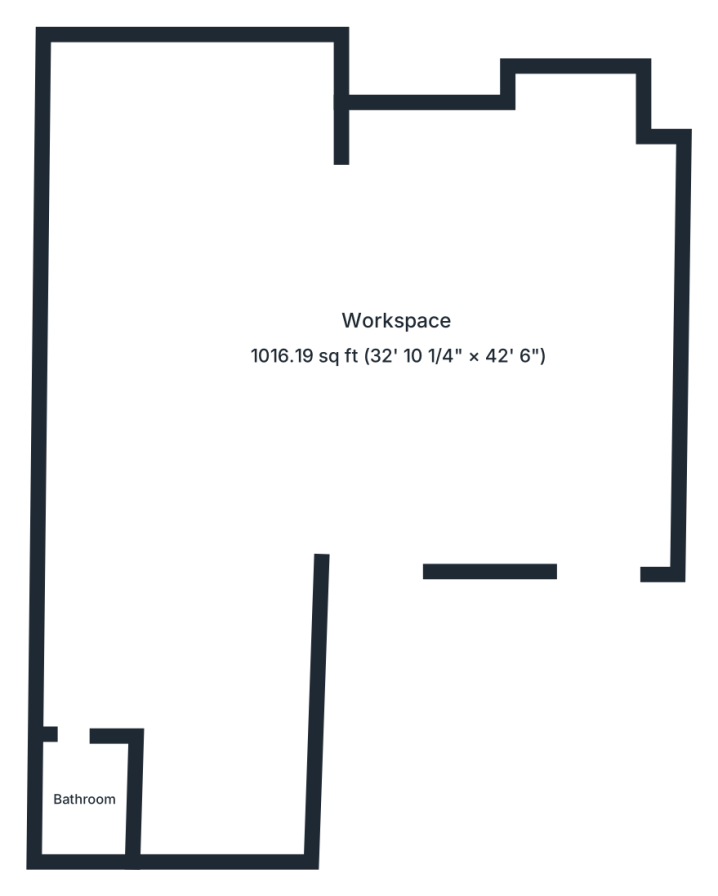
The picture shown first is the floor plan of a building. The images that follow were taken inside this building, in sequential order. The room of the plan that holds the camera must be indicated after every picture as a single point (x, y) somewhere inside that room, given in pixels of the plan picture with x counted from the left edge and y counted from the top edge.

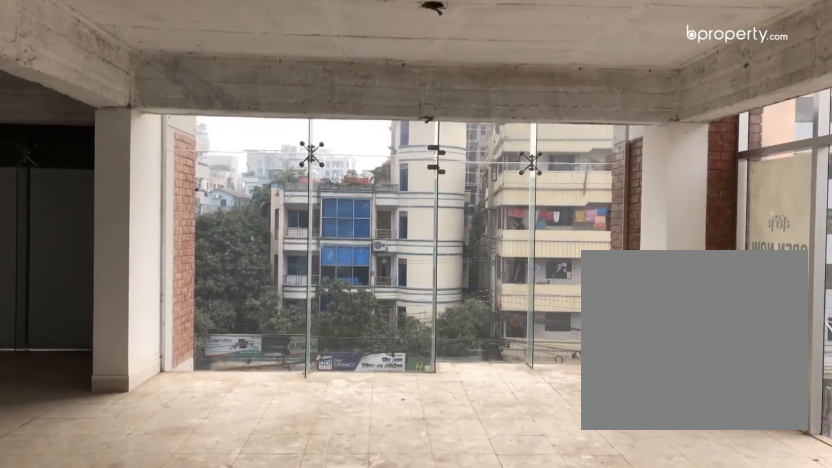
(401, 343)
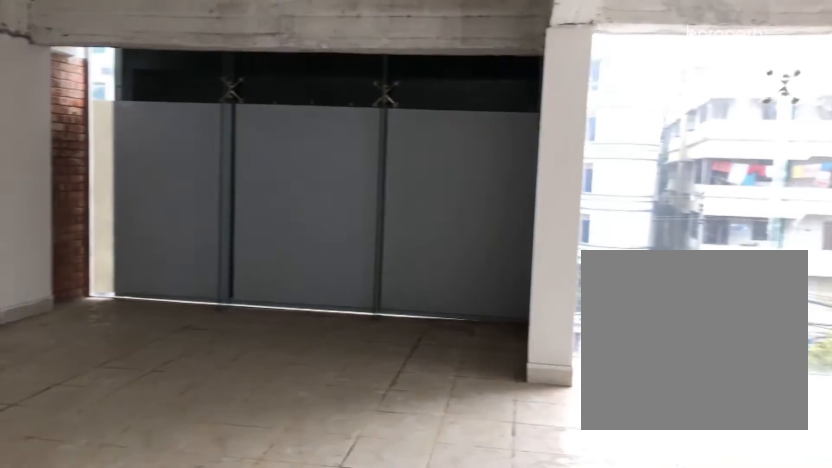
(401, 343)
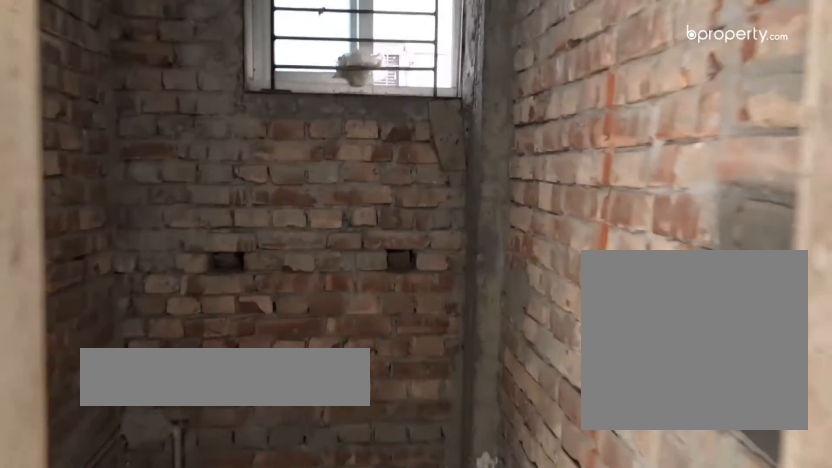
(85, 806)
